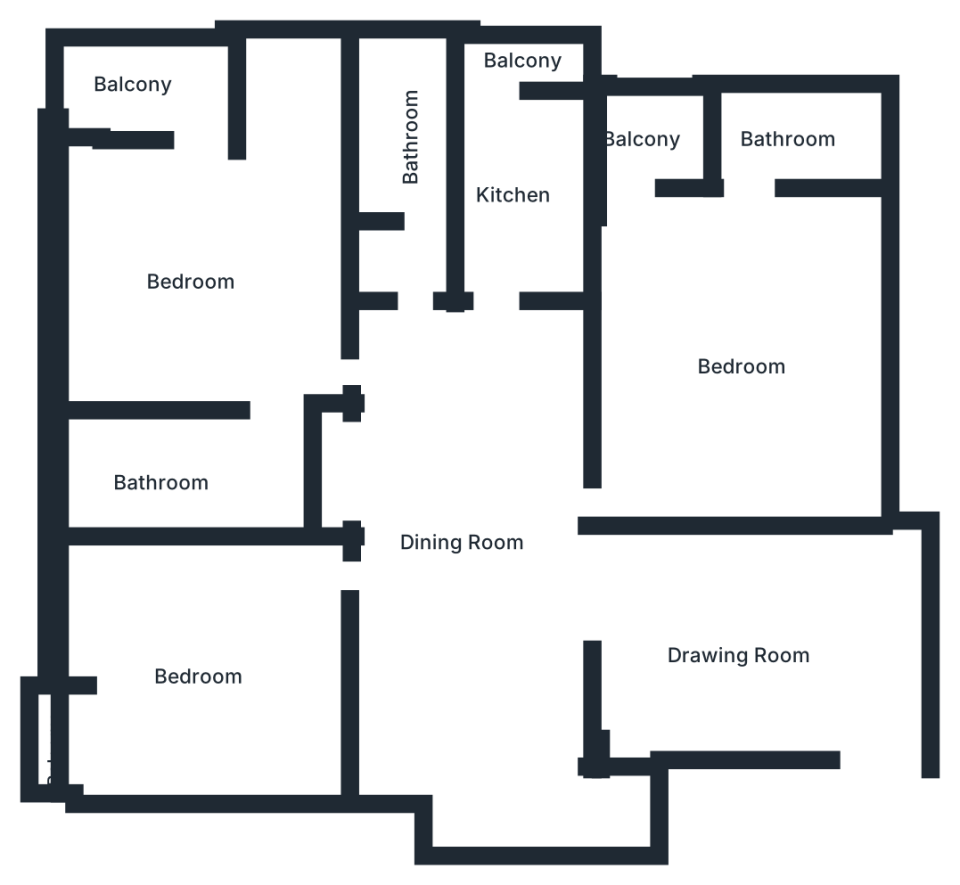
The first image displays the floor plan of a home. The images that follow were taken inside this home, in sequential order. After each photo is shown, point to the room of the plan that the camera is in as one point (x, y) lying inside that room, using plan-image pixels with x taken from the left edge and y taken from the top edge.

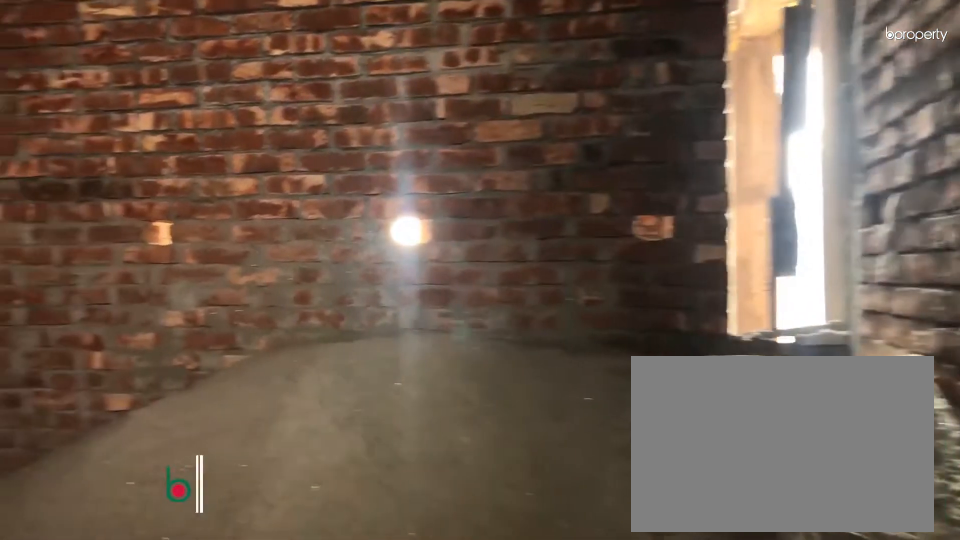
(744, 648)
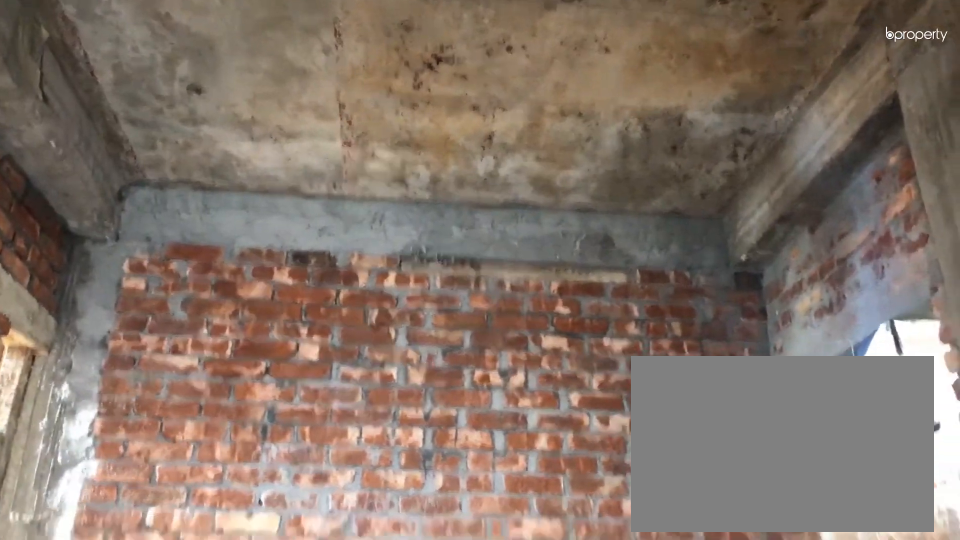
(744, 651)
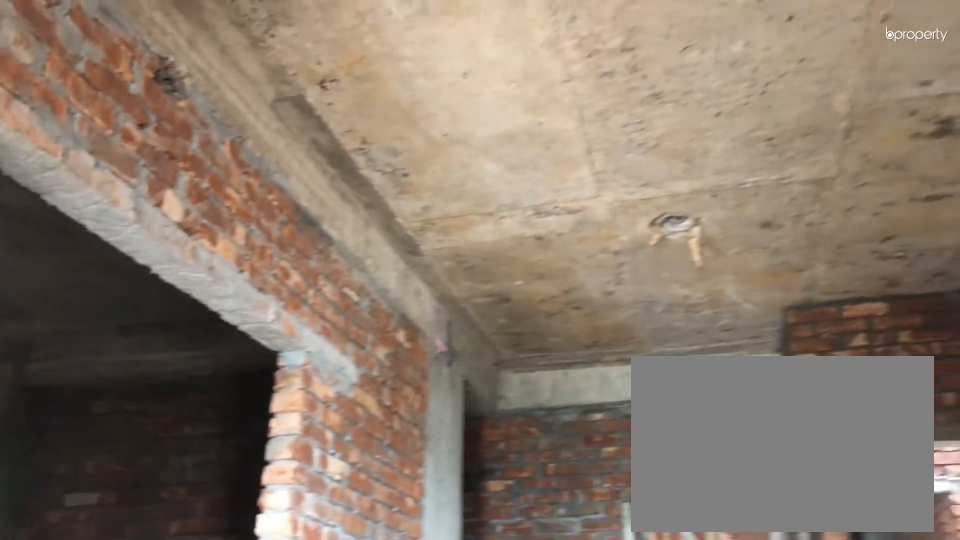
(465, 551)
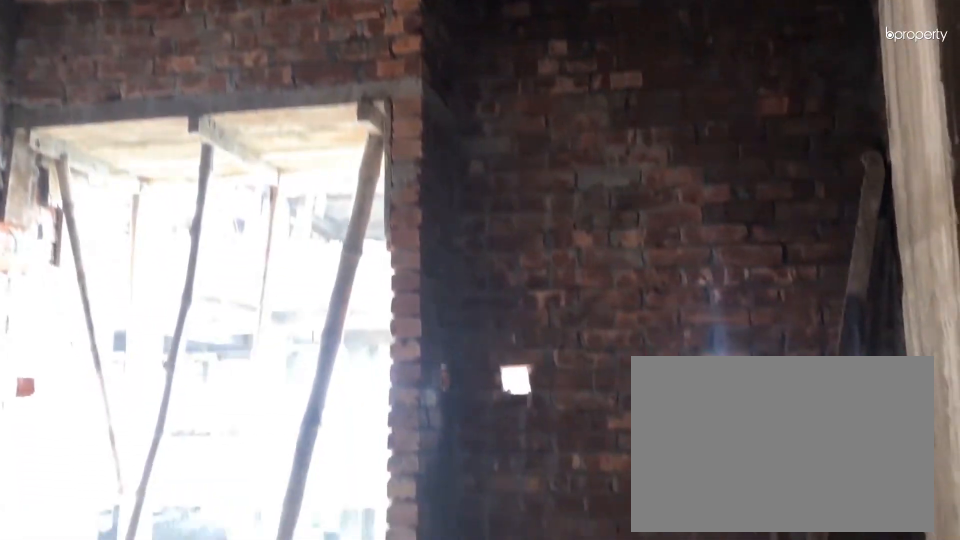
(201, 674)
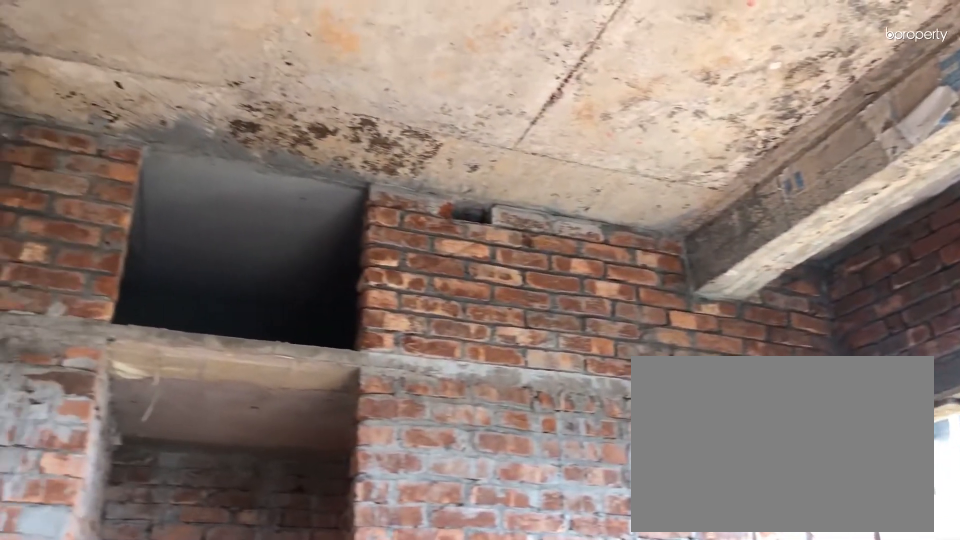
(198, 280)
